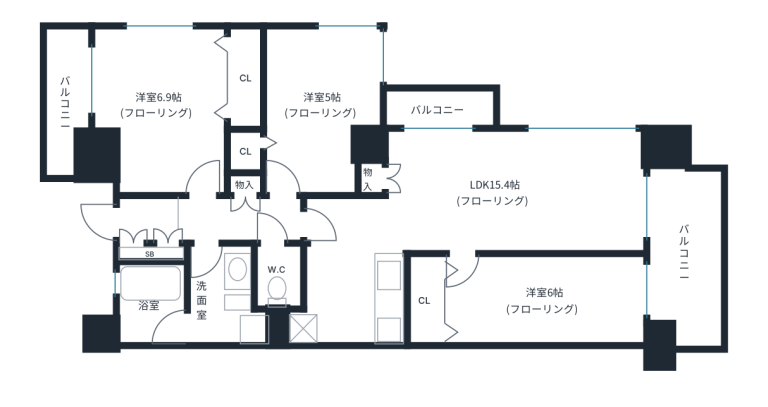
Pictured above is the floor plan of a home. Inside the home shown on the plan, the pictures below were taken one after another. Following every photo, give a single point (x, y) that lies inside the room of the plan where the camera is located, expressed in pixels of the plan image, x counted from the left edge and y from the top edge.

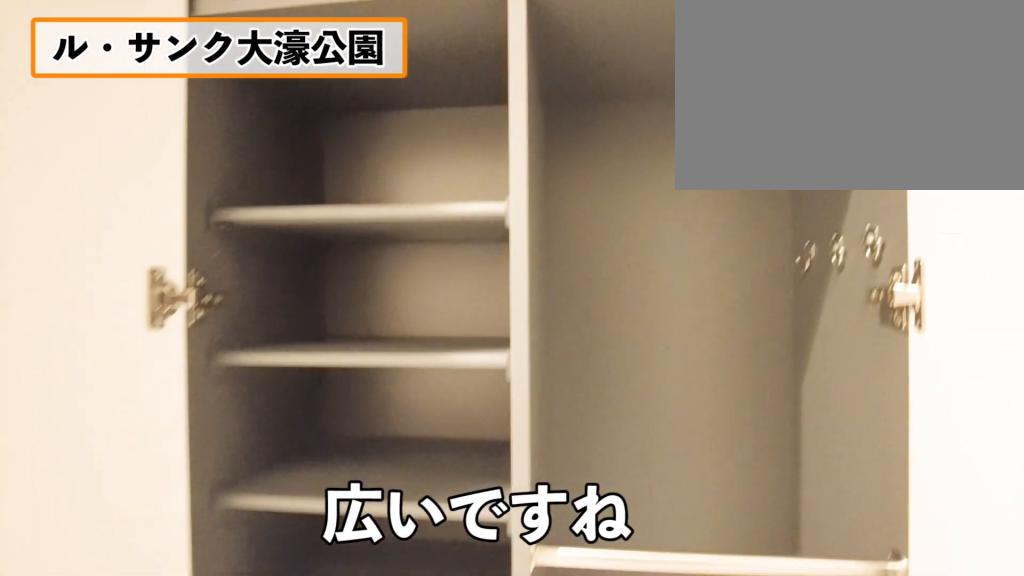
(139, 223)
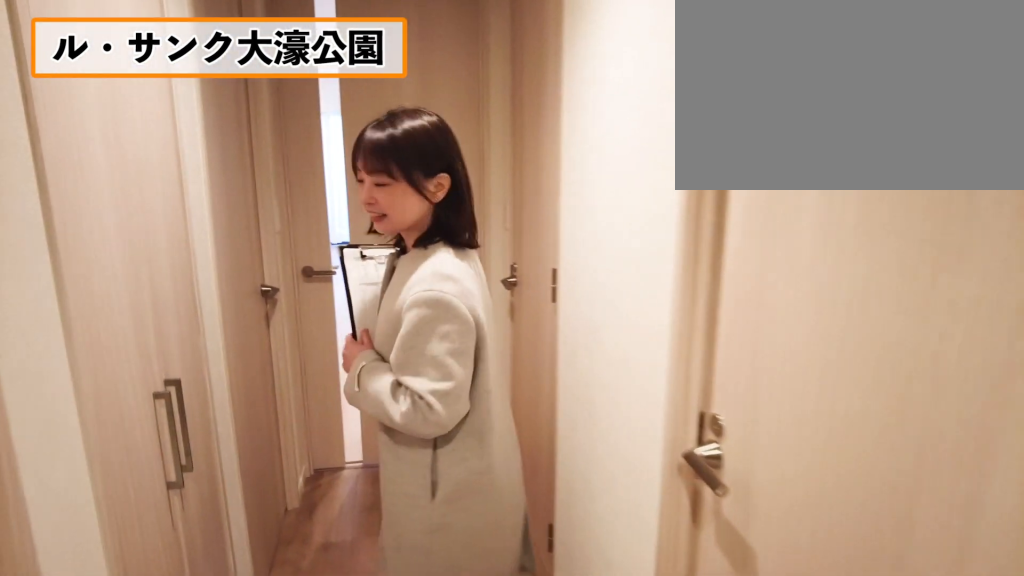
(139, 223)
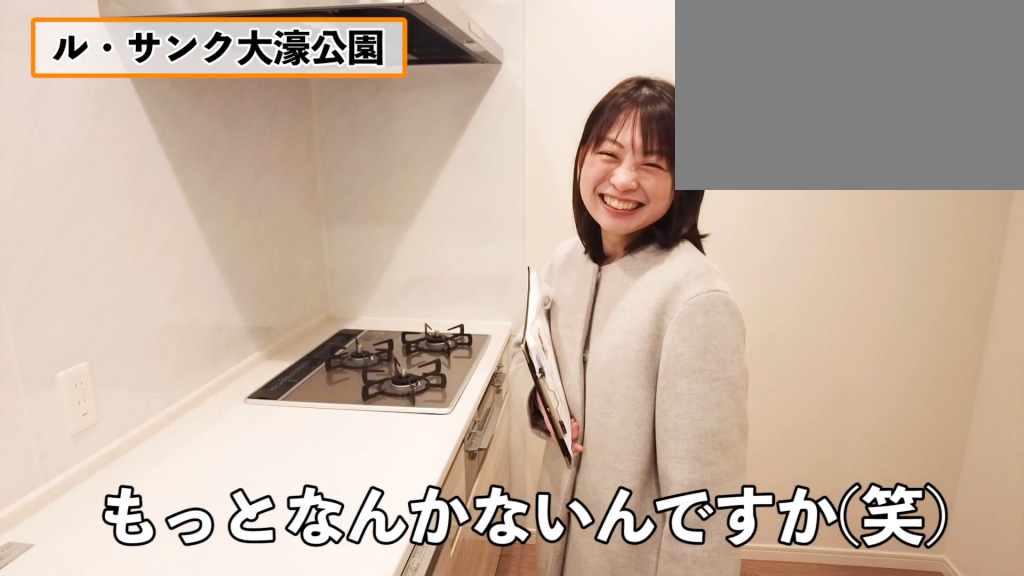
(349, 306)
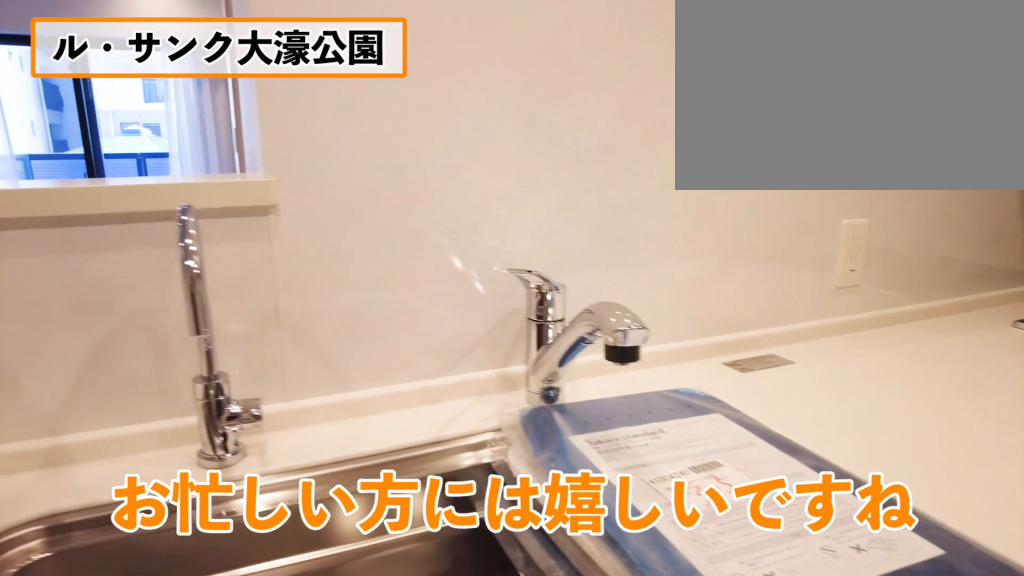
(349, 306)
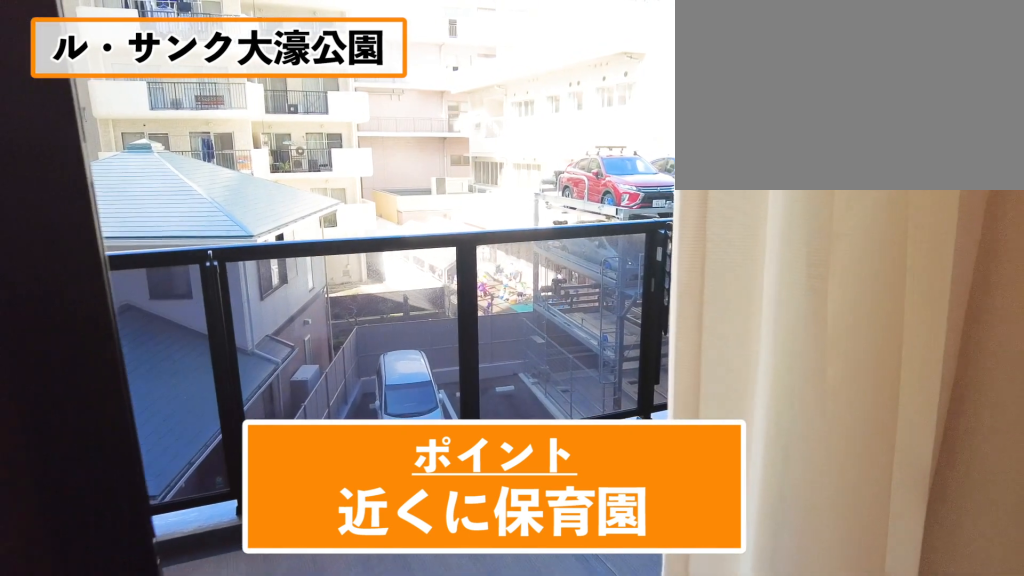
(444, 107)
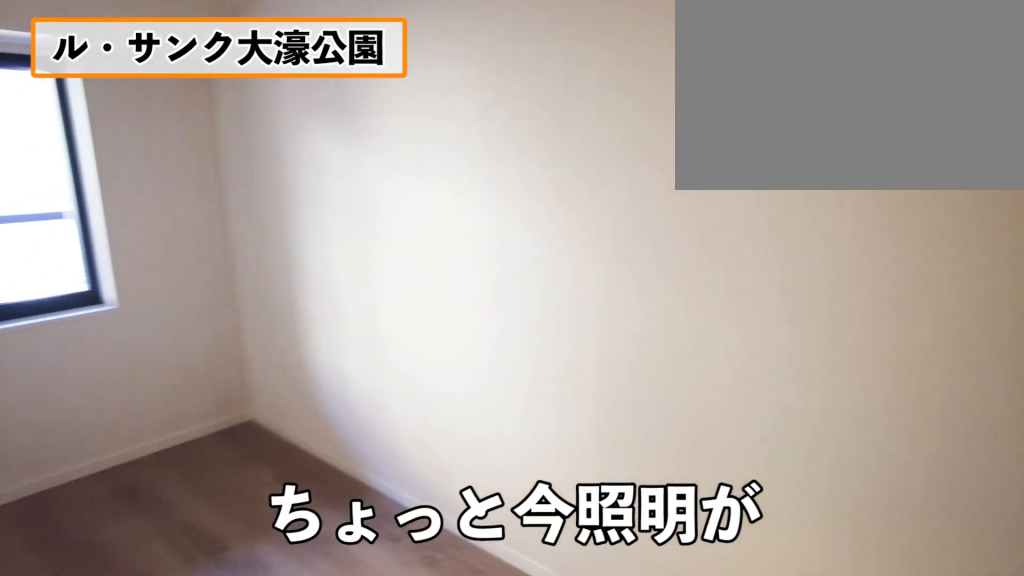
(545, 300)
